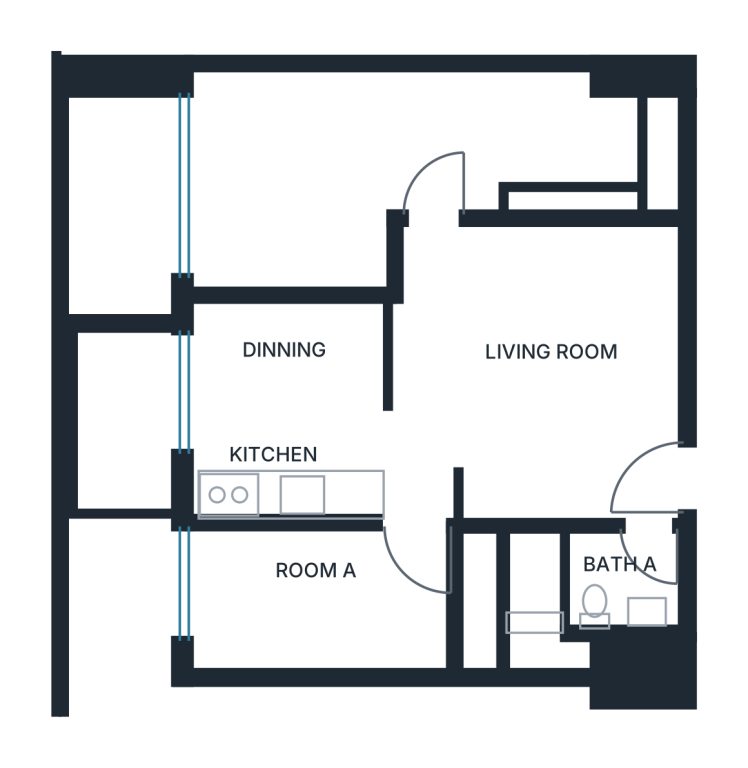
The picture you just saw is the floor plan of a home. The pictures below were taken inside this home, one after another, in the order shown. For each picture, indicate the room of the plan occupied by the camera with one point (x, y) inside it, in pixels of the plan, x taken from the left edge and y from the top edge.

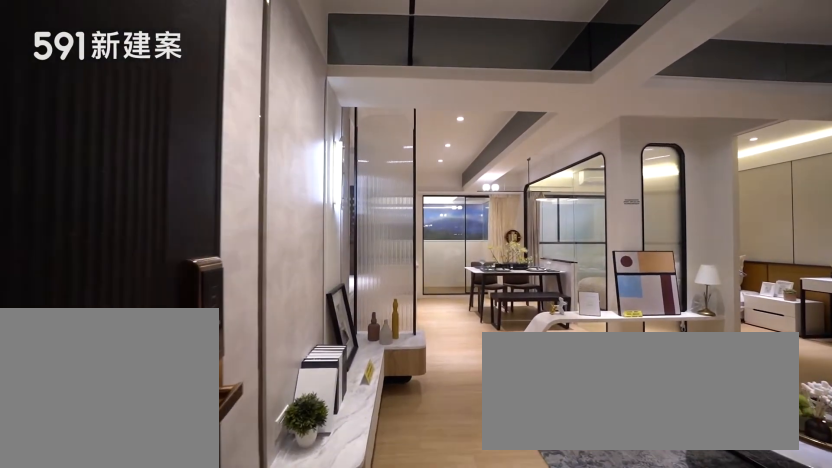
(633, 481)
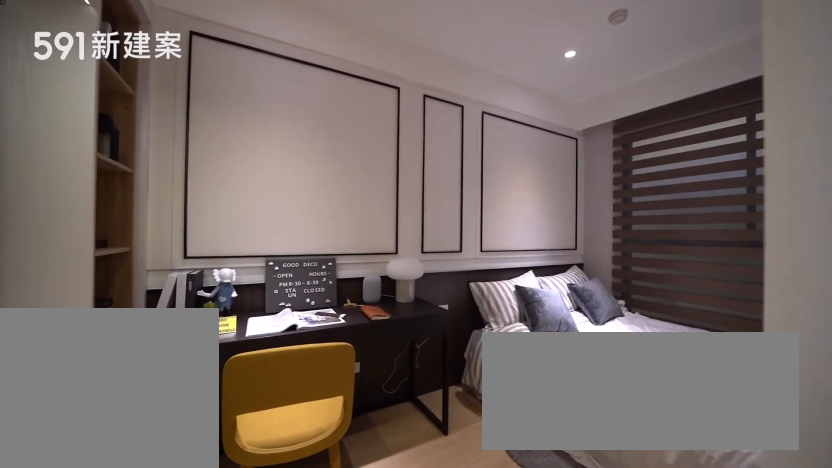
(342, 601)
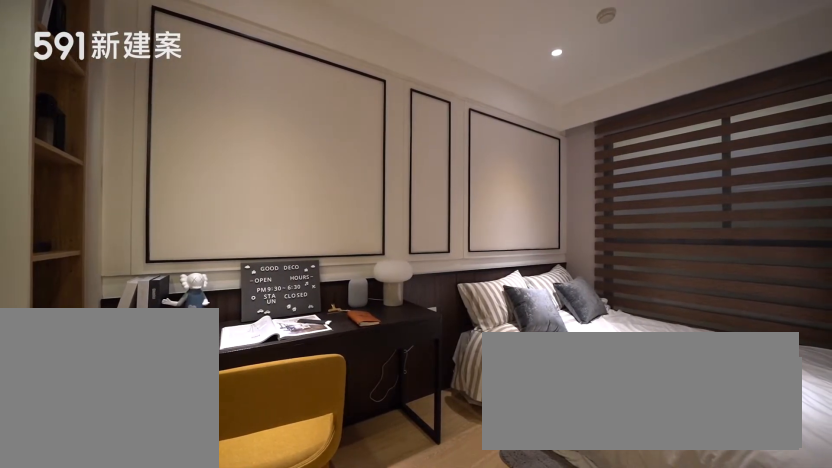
(342, 601)
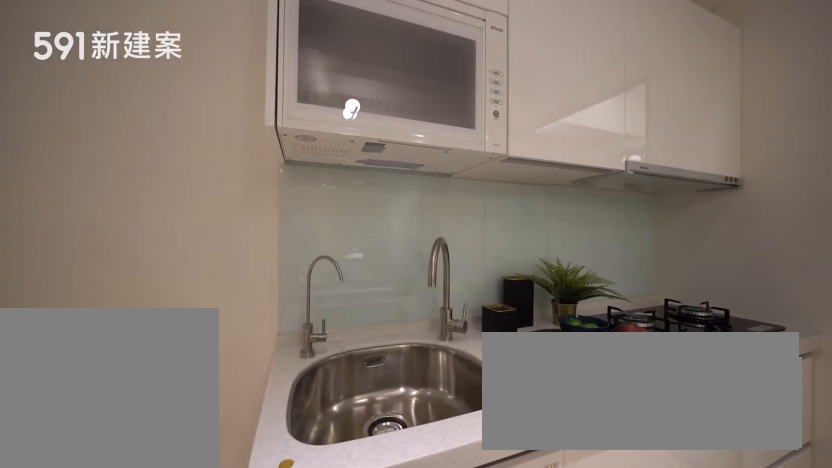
(279, 470)
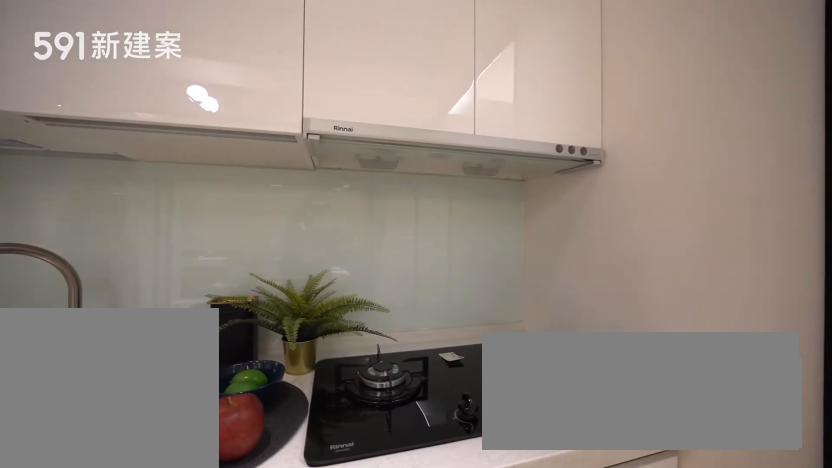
(279, 470)
